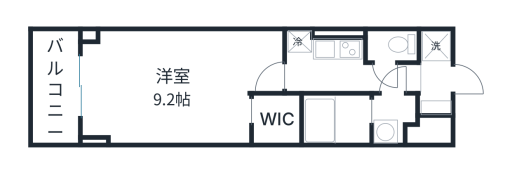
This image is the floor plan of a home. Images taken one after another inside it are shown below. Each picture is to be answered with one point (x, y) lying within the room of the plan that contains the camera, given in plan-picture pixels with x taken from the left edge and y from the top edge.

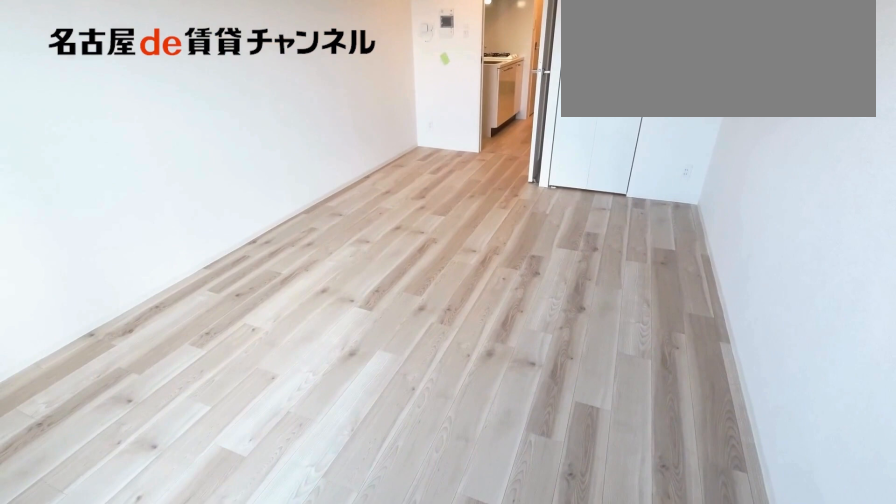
(177, 84)
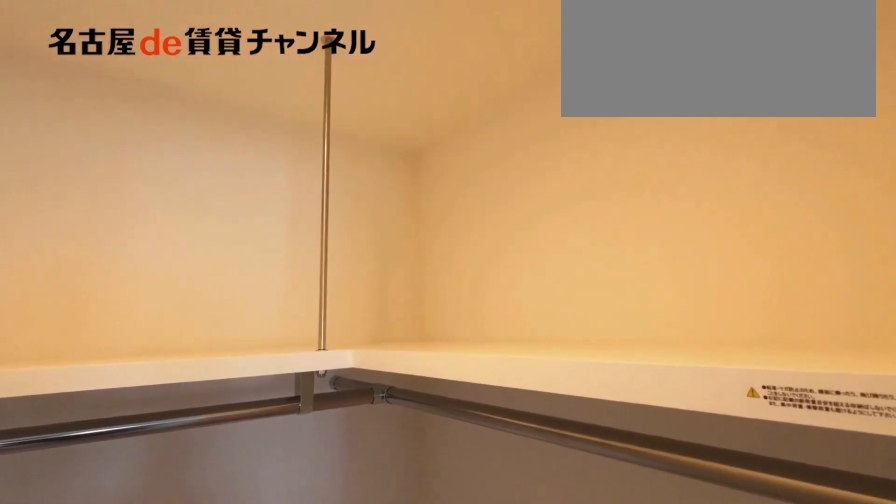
(276, 120)
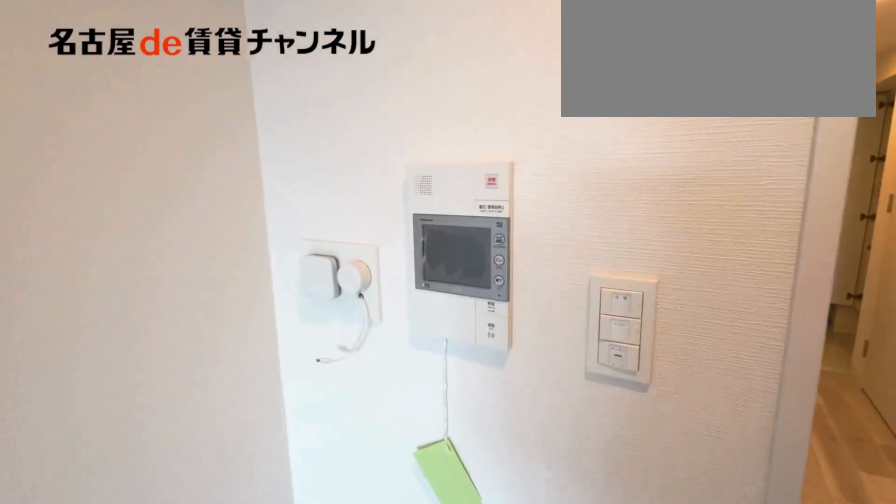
(177, 84)
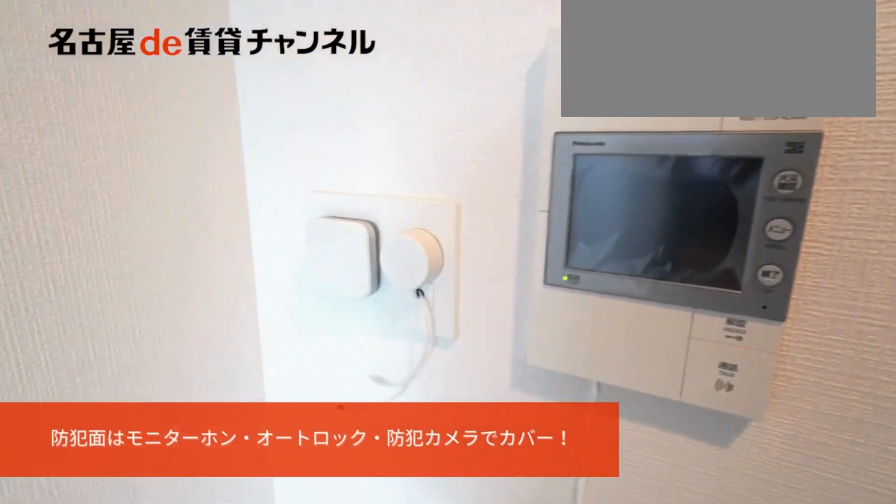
(177, 84)
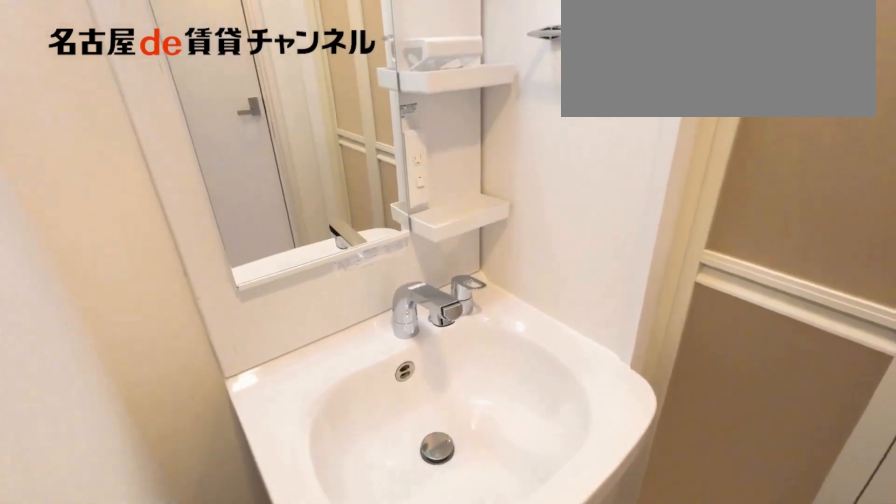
(393, 118)
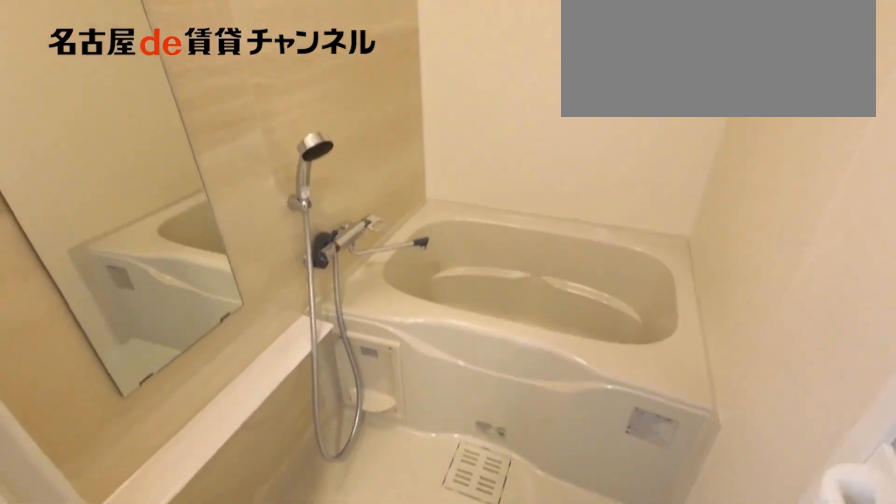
(336, 120)
